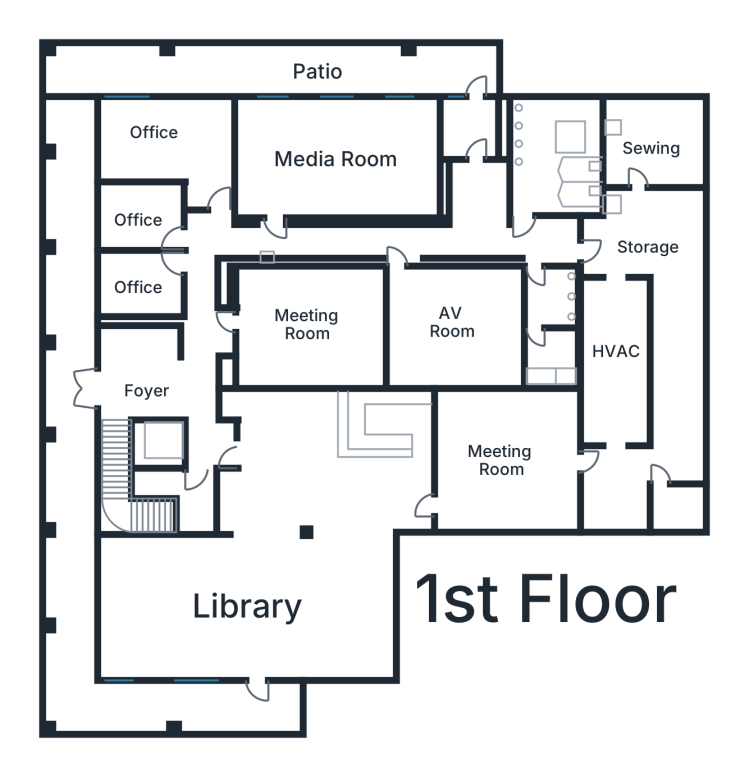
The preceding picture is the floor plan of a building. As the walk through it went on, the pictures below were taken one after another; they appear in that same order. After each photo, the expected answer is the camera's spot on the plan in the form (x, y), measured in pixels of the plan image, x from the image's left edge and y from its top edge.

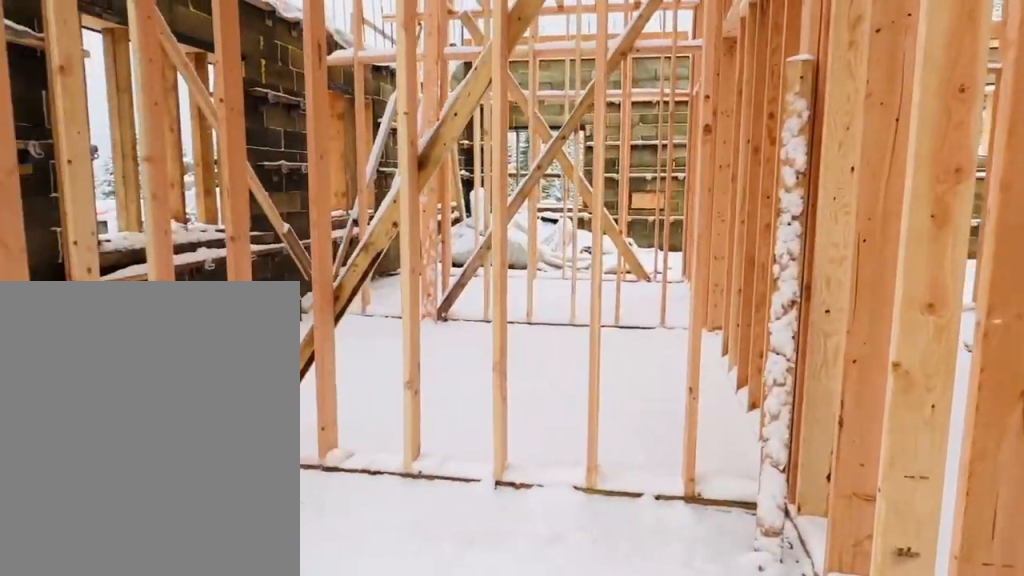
(167, 372)
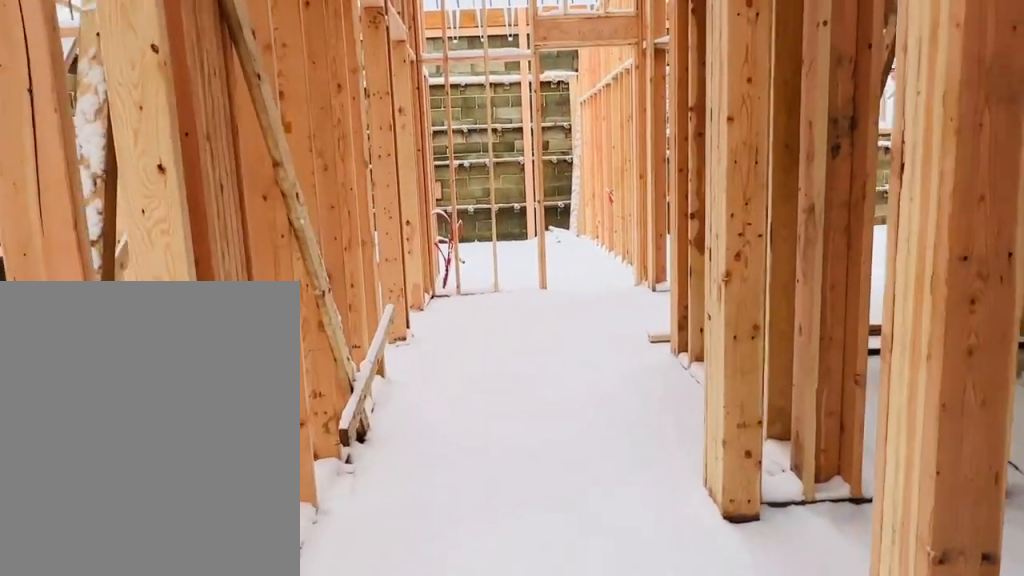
(192, 343)
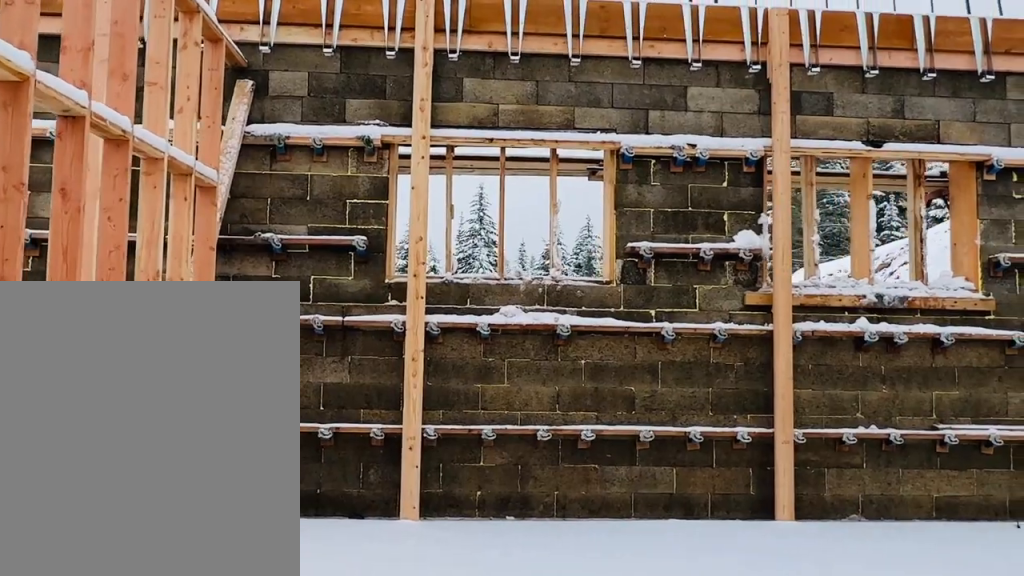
(270, 216)
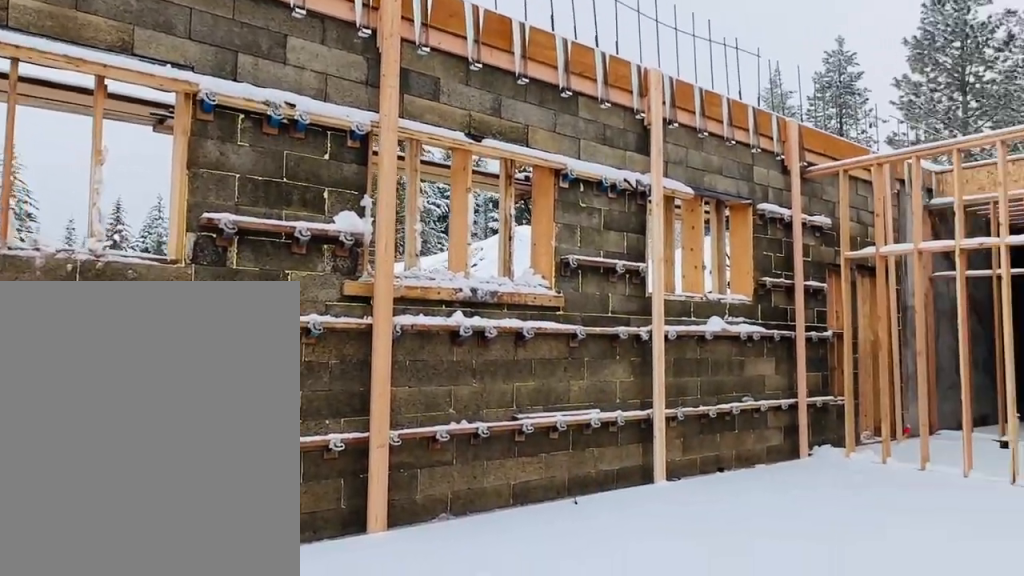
(284, 181)
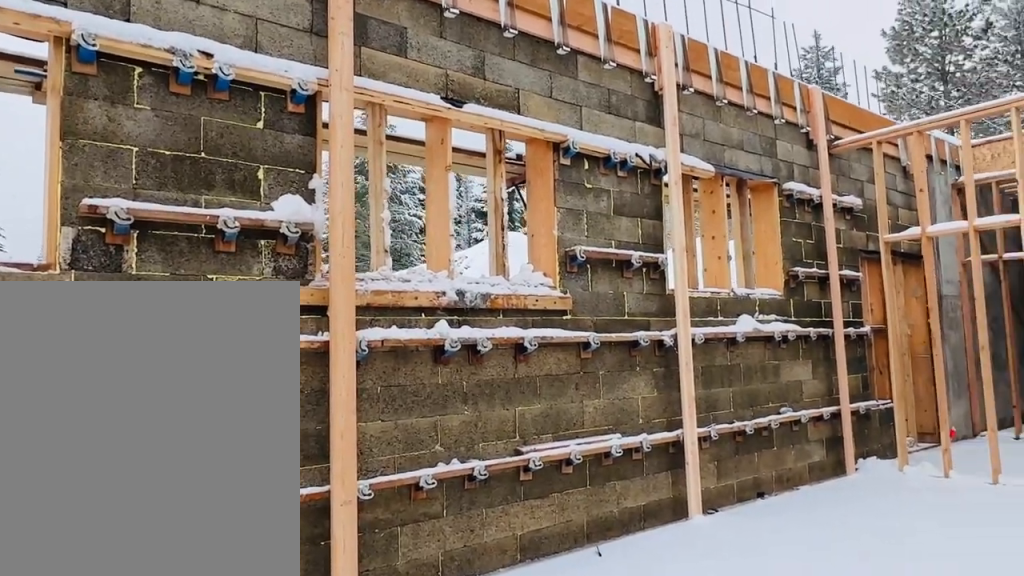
(292, 157)
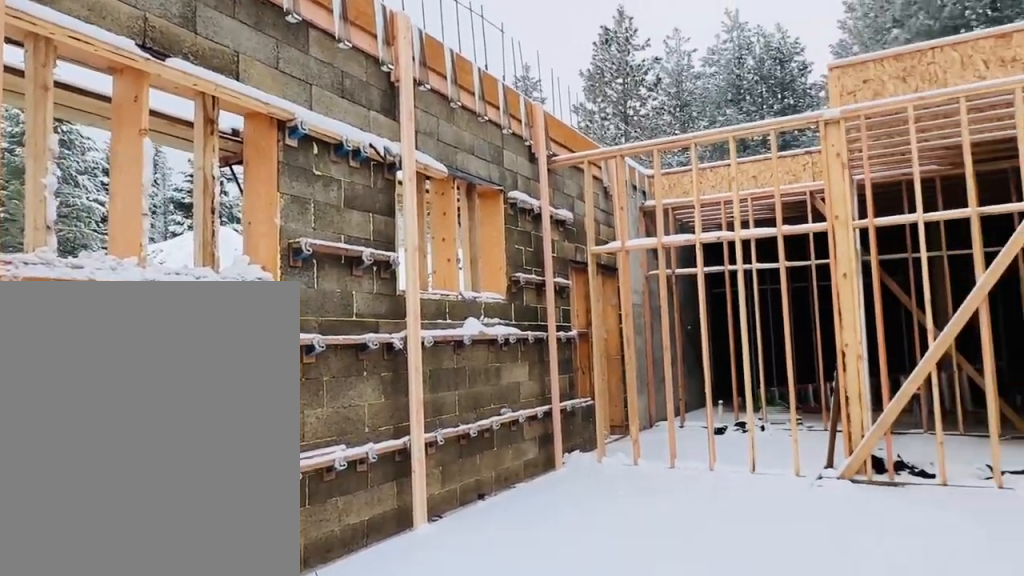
(292, 156)
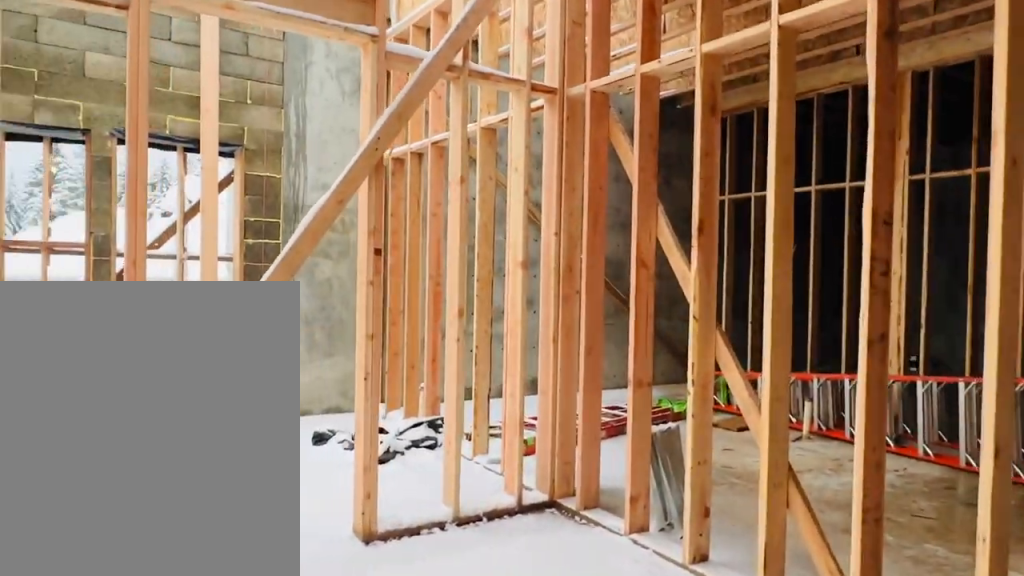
(475, 223)
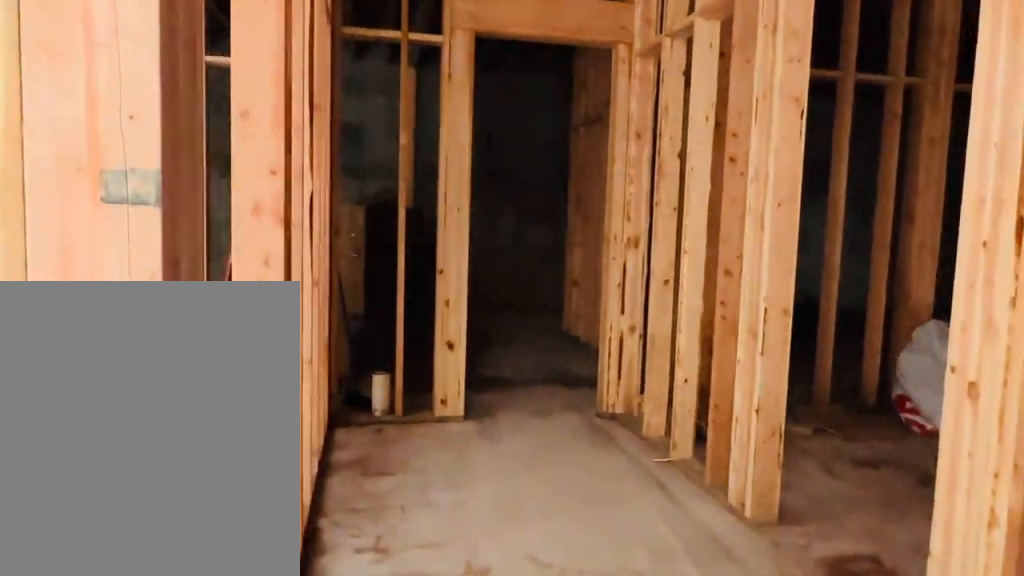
(503, 214)
